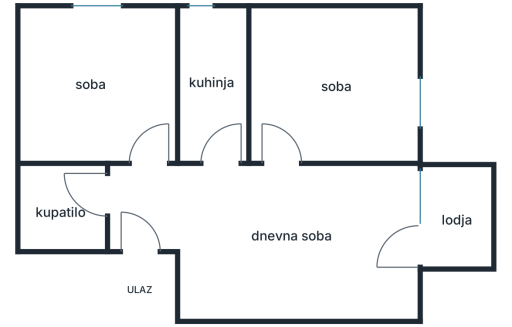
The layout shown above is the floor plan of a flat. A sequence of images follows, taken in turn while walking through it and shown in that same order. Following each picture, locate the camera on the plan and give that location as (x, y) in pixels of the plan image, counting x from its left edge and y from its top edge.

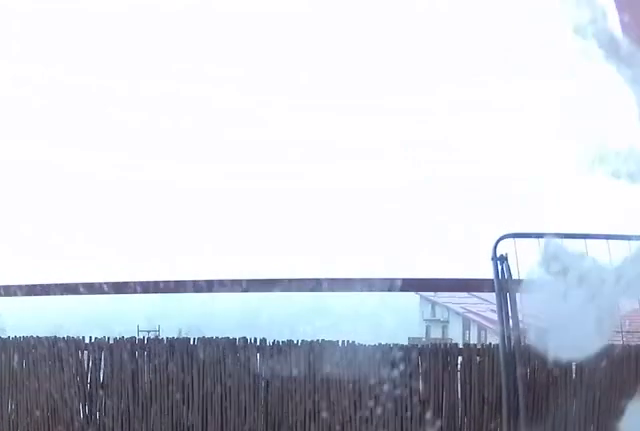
(387, 246)
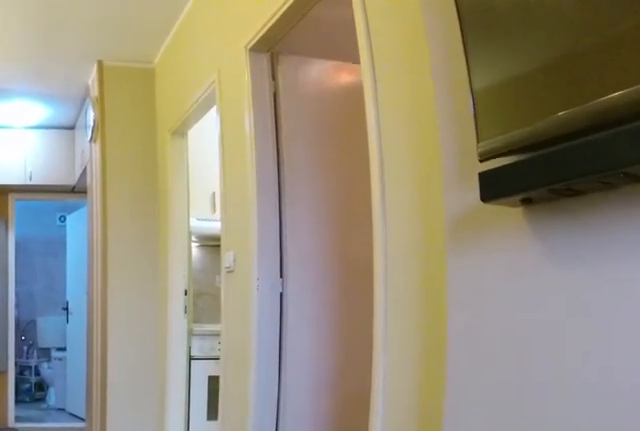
(378, 193)
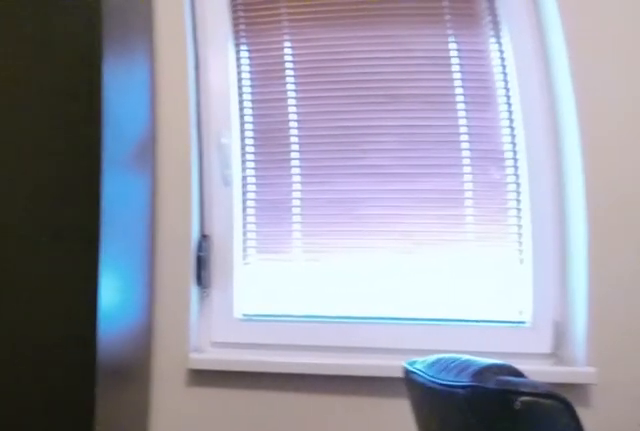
(311, 101)
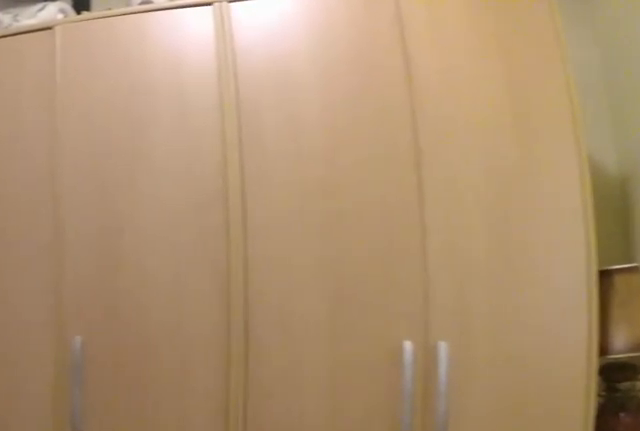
(157, 98)
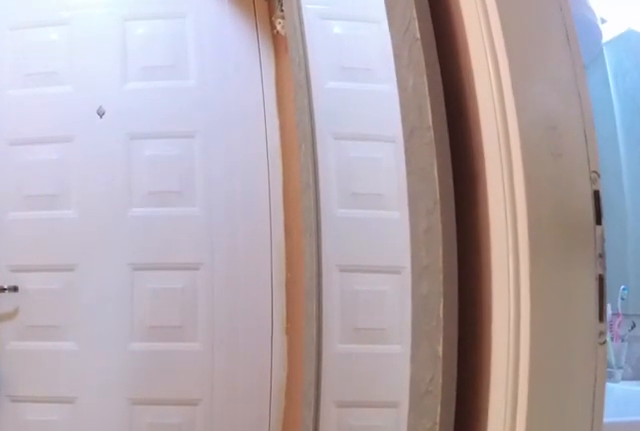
(127, 173)
